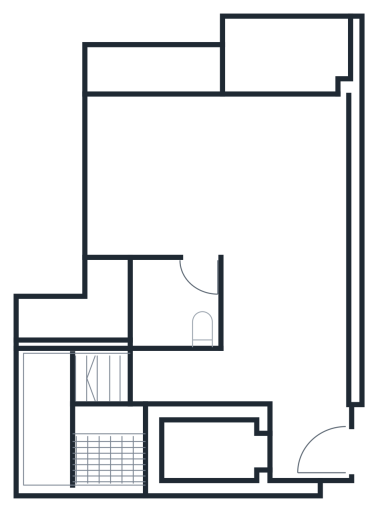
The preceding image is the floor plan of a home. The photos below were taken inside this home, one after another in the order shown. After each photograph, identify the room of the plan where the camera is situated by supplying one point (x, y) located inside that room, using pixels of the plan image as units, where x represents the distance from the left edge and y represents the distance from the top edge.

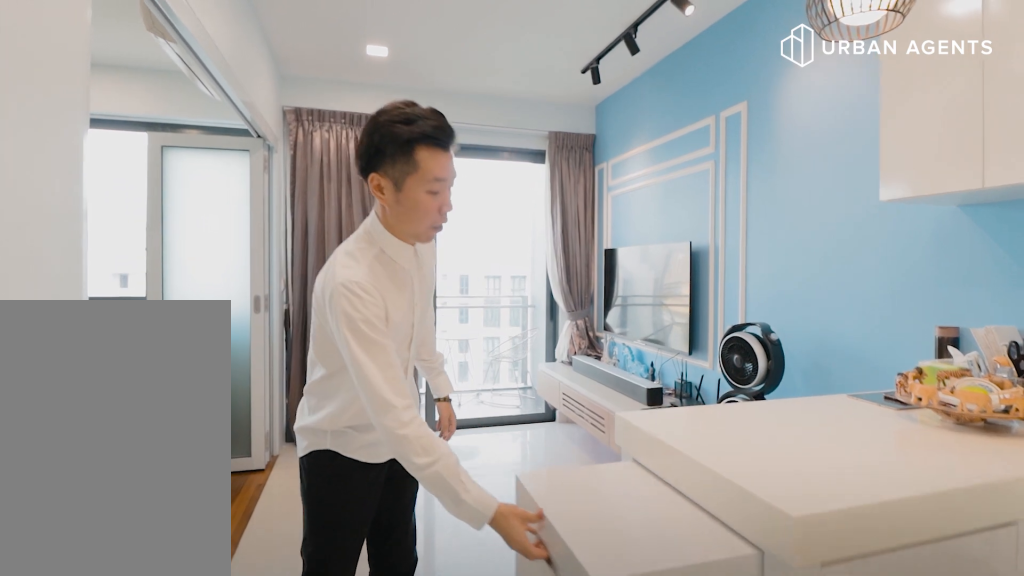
(295, 312)
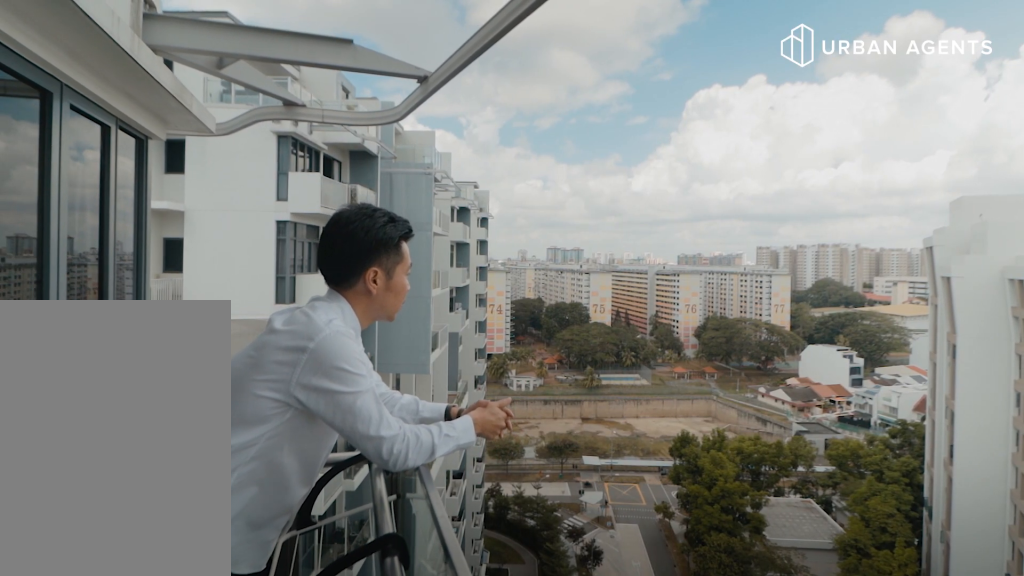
(287, 54)
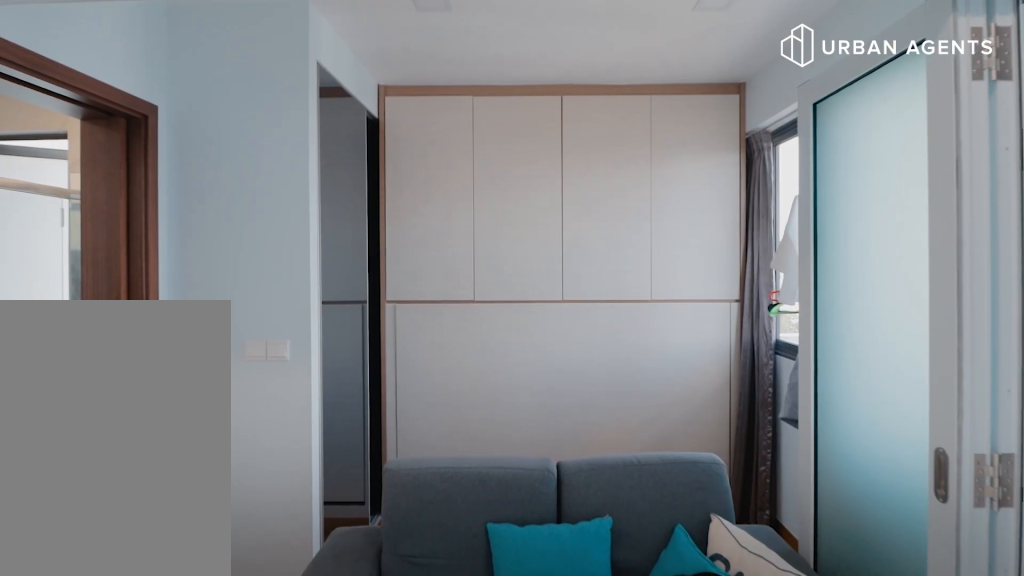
(155, 171)
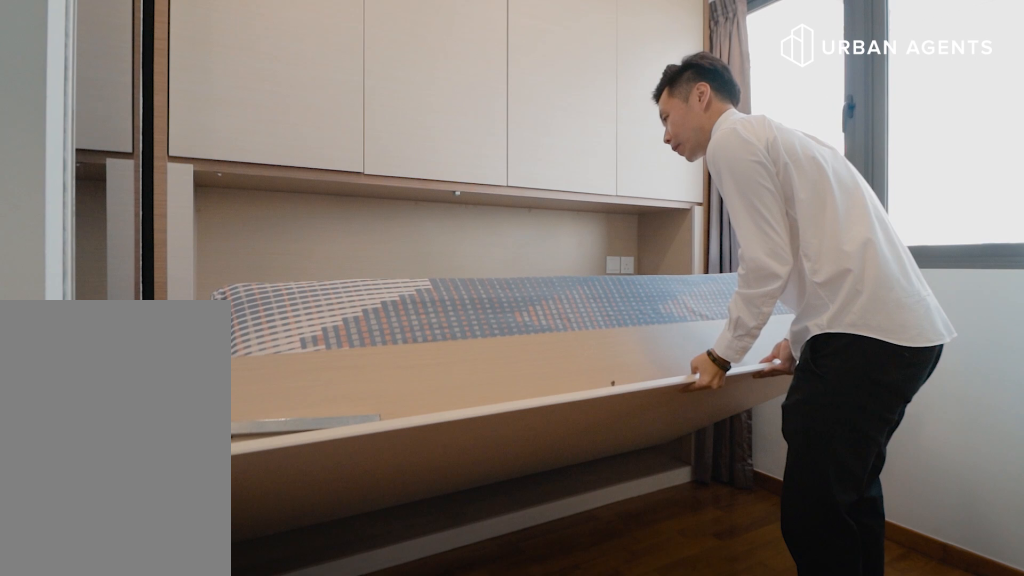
(155, 171)
